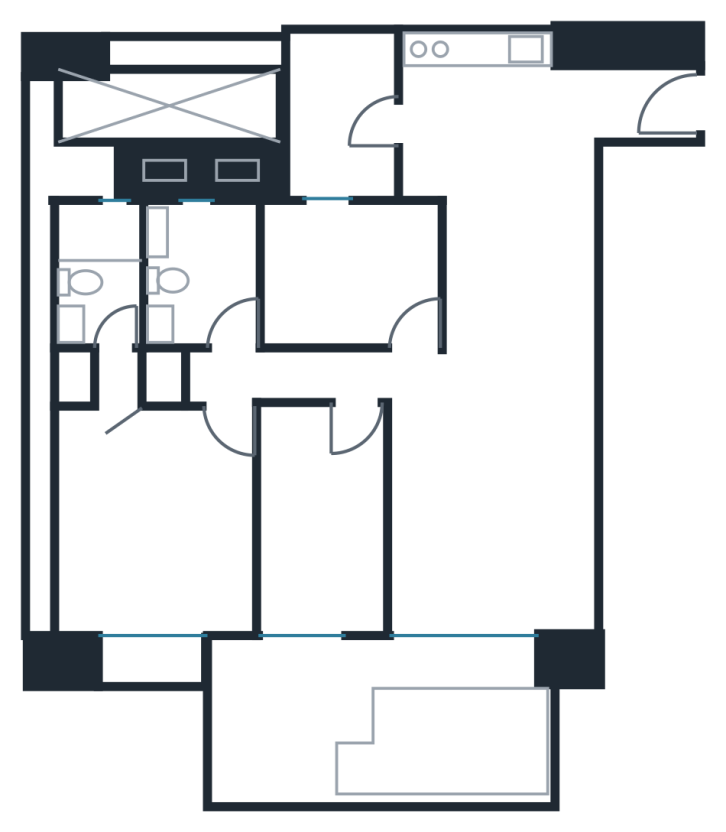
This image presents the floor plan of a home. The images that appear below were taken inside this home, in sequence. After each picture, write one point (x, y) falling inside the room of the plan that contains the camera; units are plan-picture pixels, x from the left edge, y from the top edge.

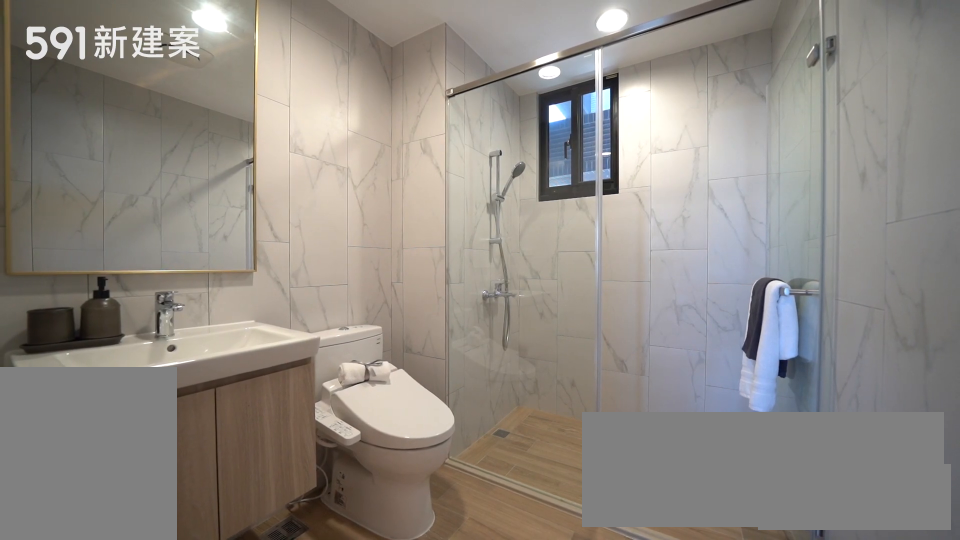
(198, 275)
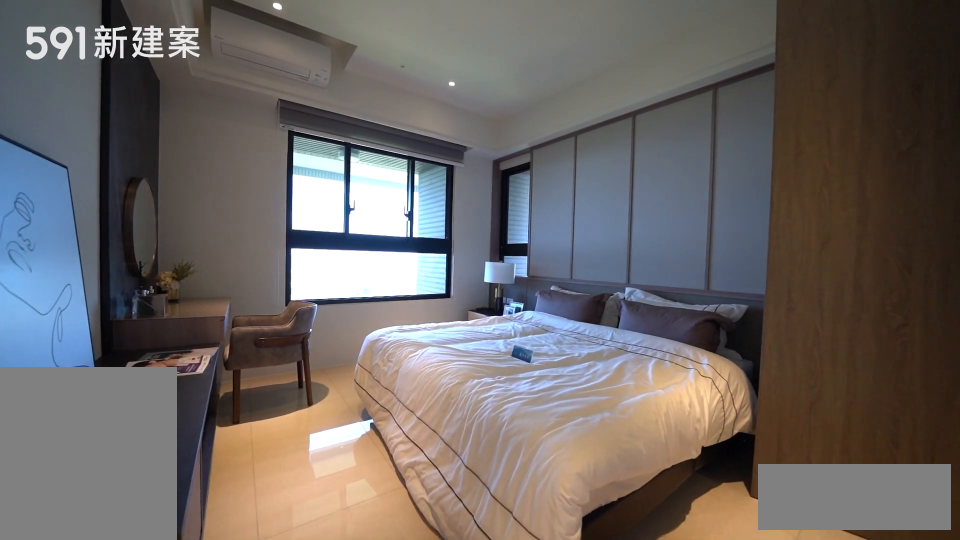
(154, 521)
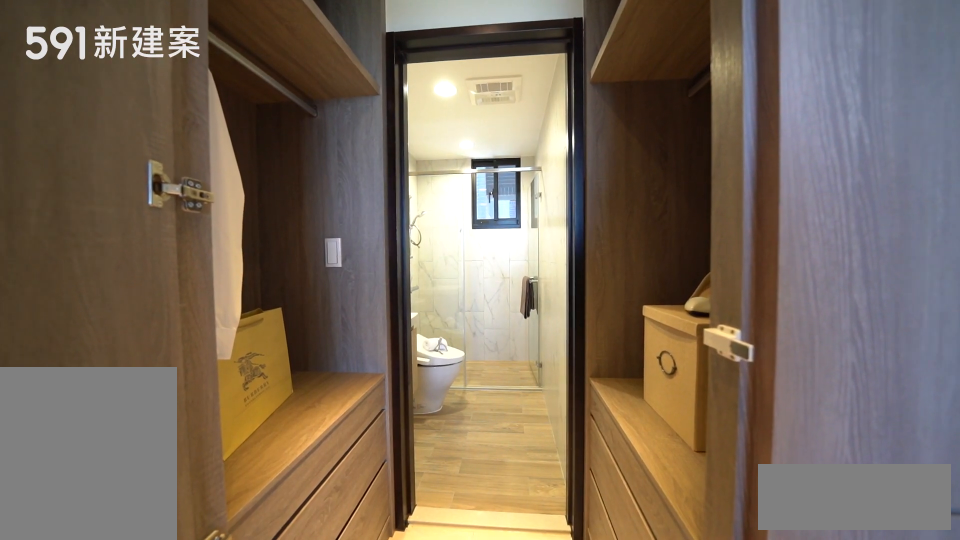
(116, 374)
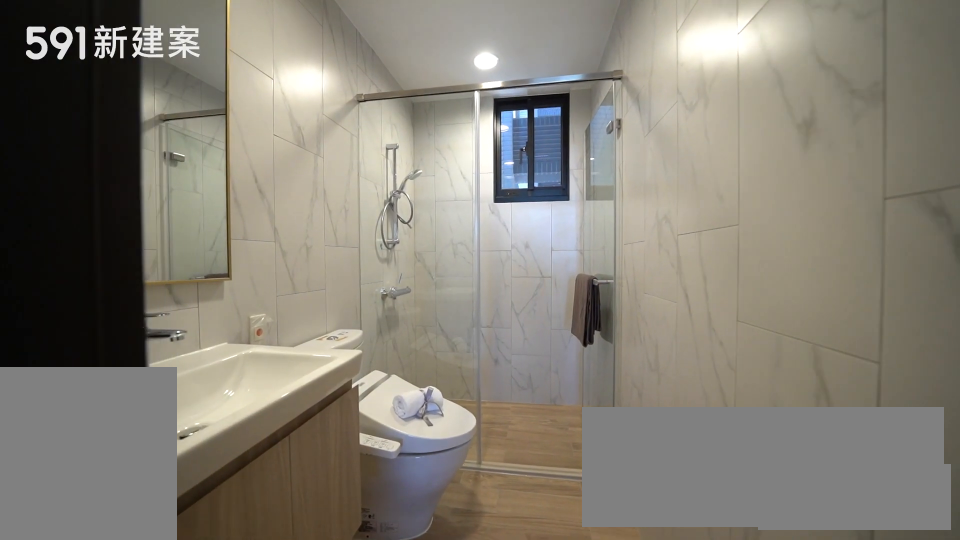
(97, 270)
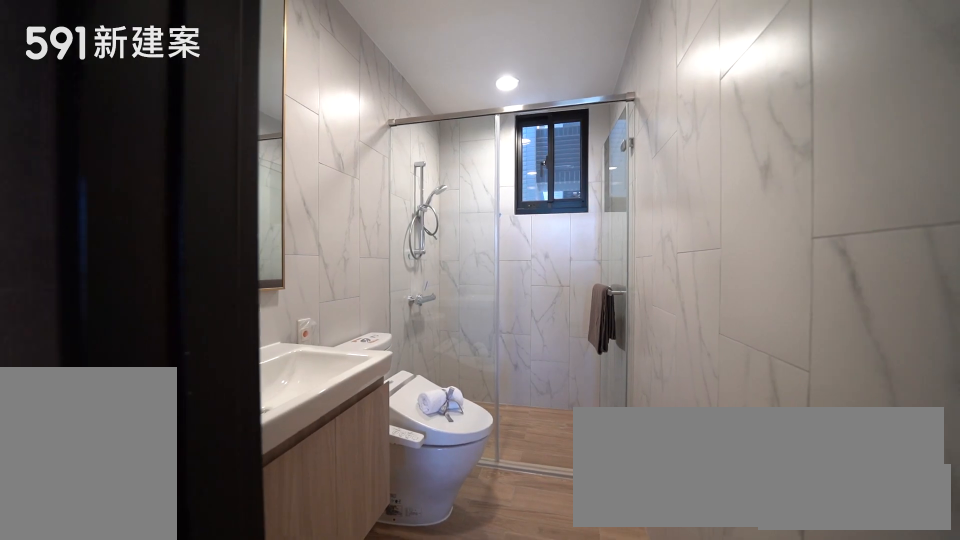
(97, 270)
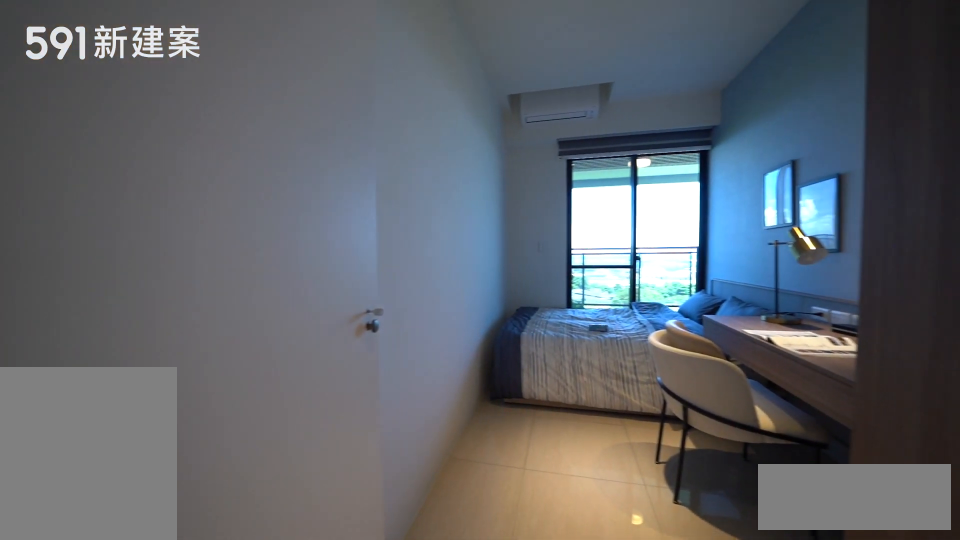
(322, 517)
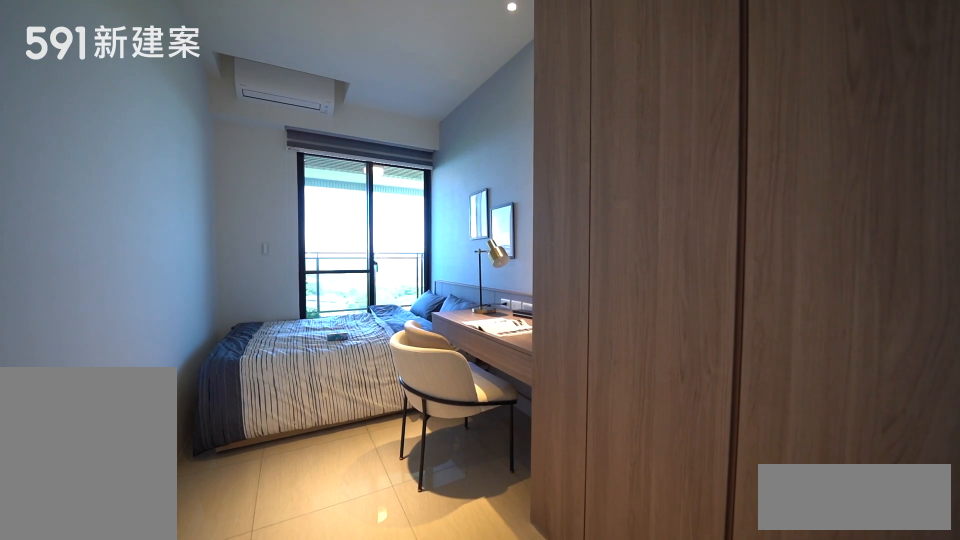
(322, 517)
